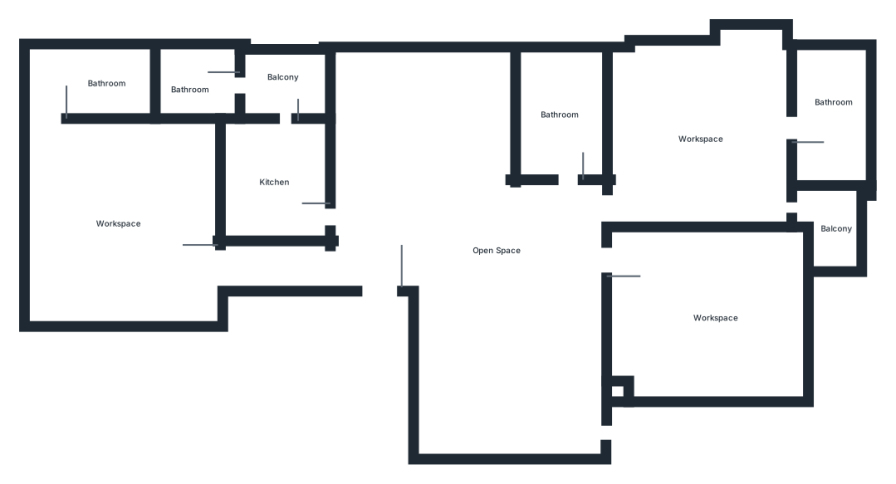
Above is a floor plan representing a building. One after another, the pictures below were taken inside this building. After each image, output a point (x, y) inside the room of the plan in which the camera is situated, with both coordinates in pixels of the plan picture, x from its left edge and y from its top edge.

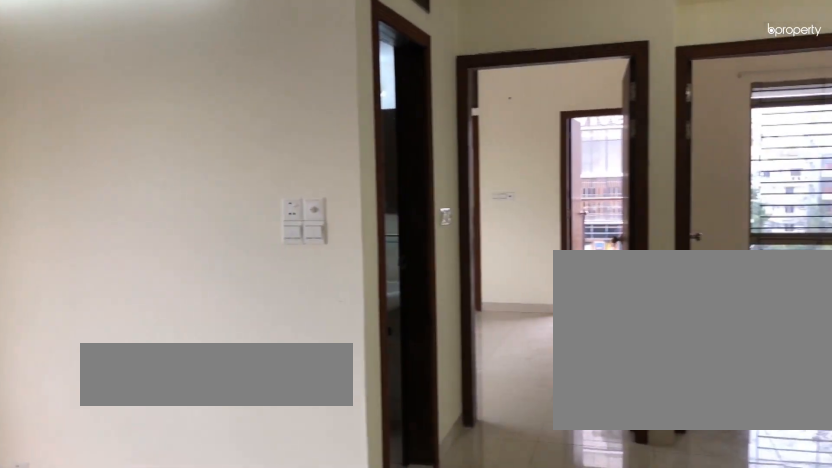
(471, 237)
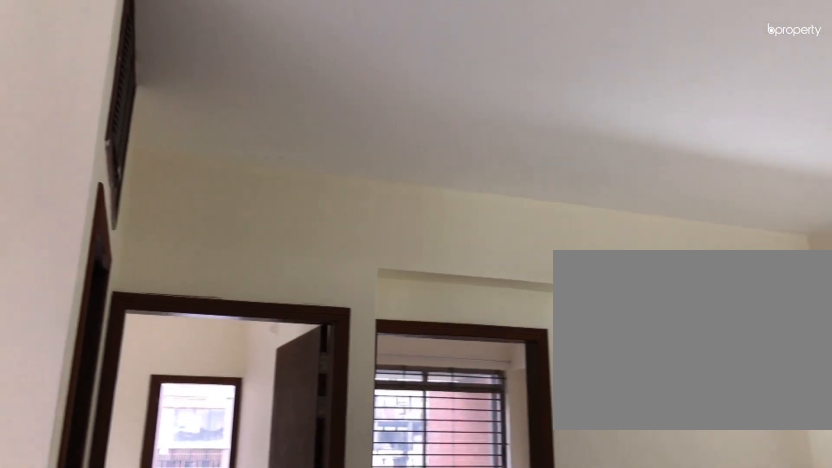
(532, 318)
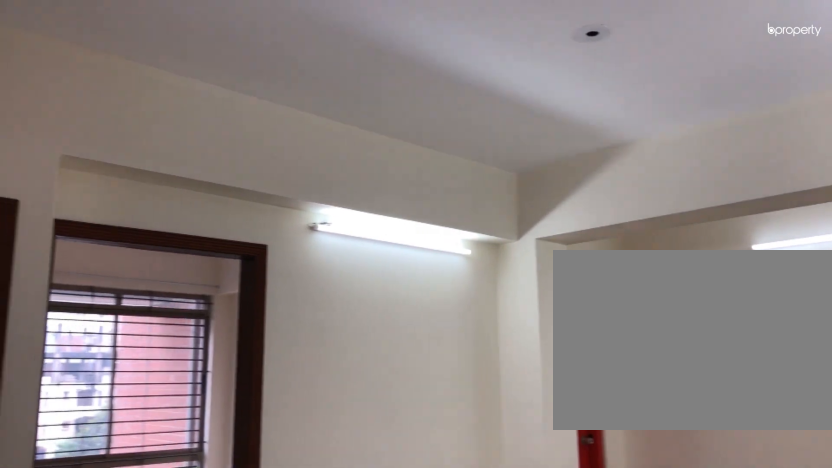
(514, 329)
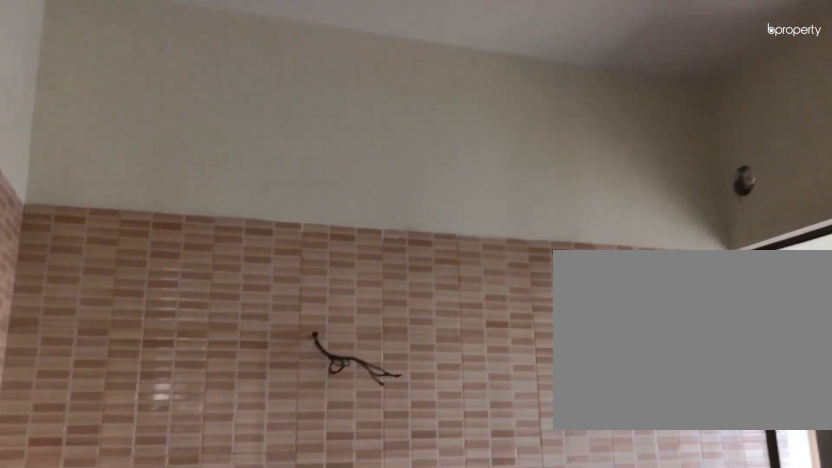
(283, 182)
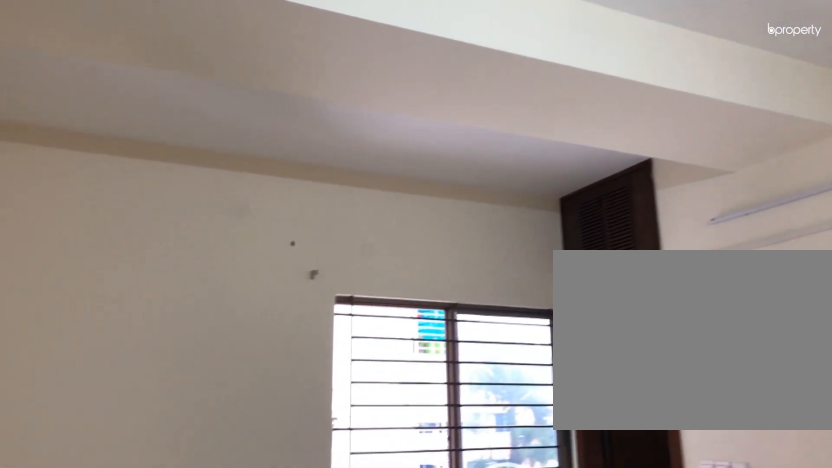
(123, 221)
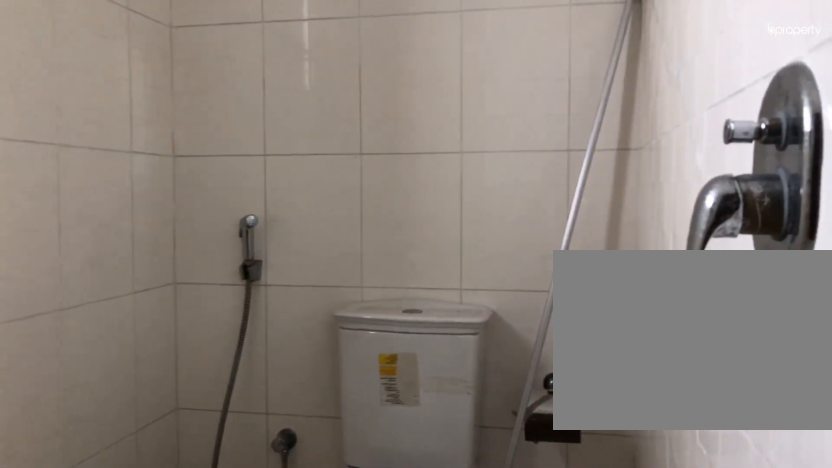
(92, 81)
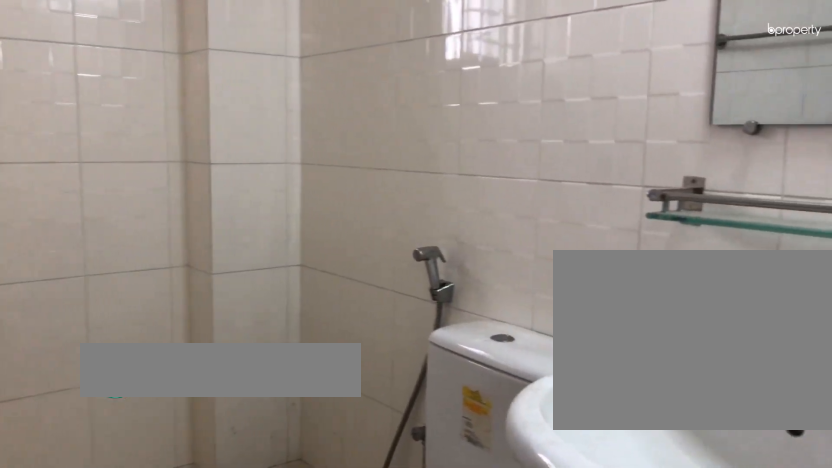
(563, 129)
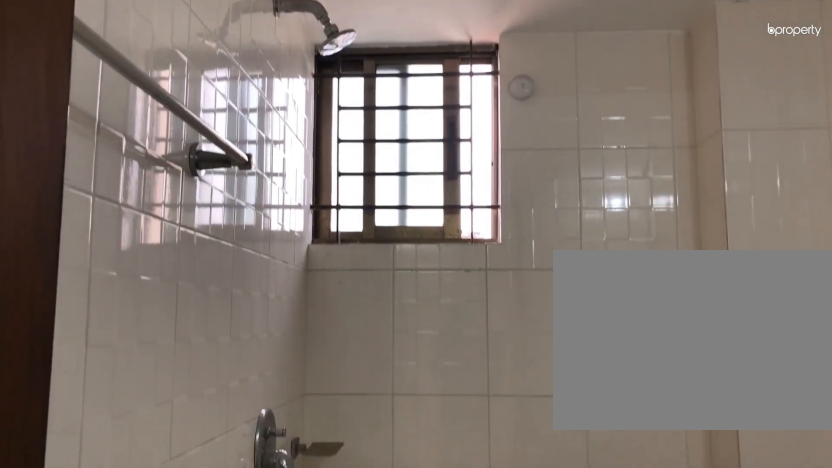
(563, 129)
